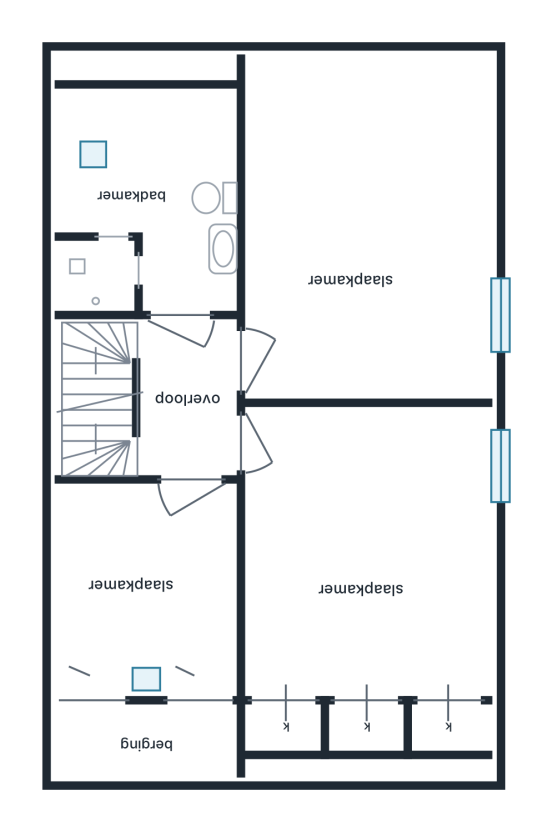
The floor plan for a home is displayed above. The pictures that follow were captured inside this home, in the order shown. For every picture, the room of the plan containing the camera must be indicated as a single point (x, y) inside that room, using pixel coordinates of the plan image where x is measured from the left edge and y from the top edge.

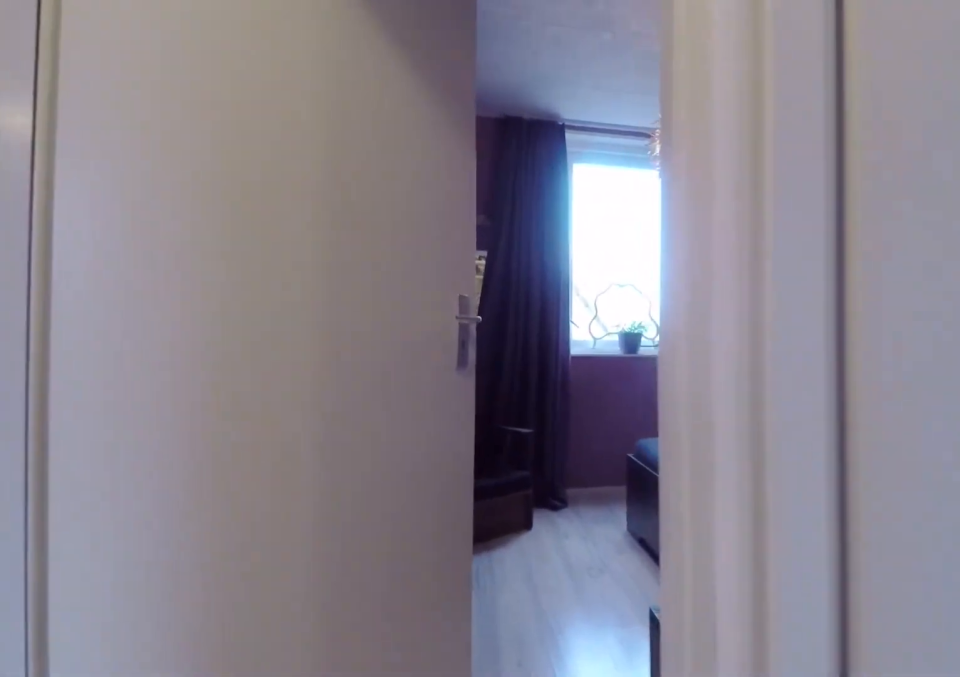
(187, 397)
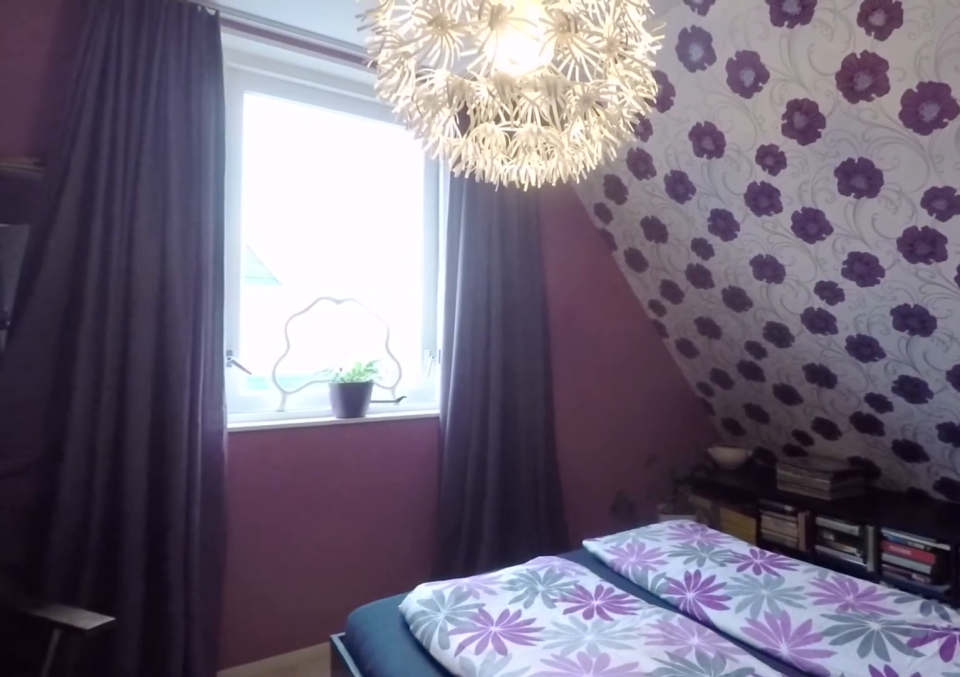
(366, 541)
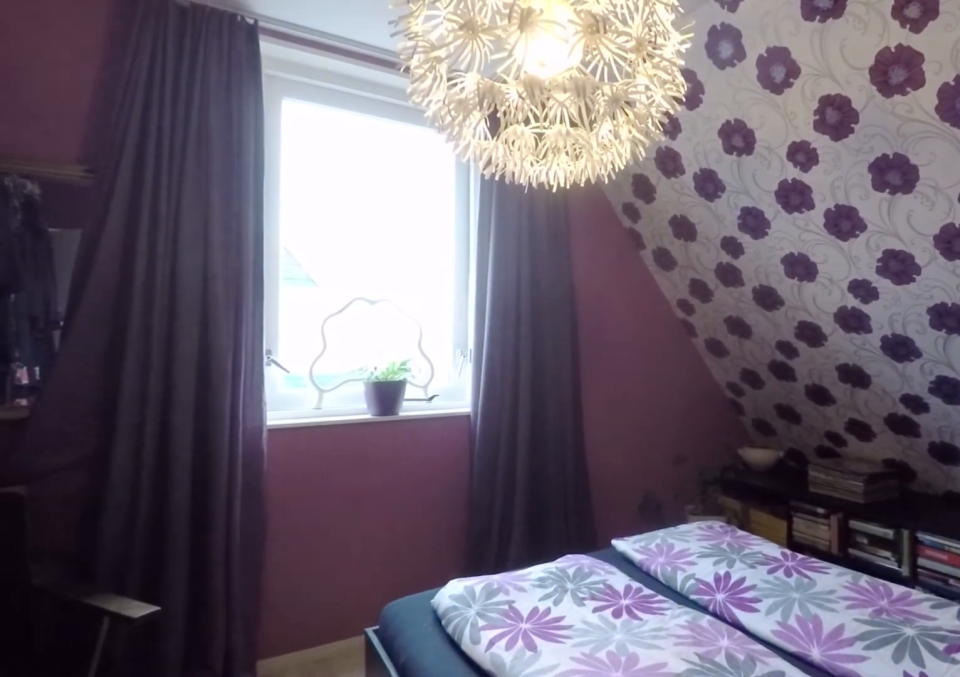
(366, 541)
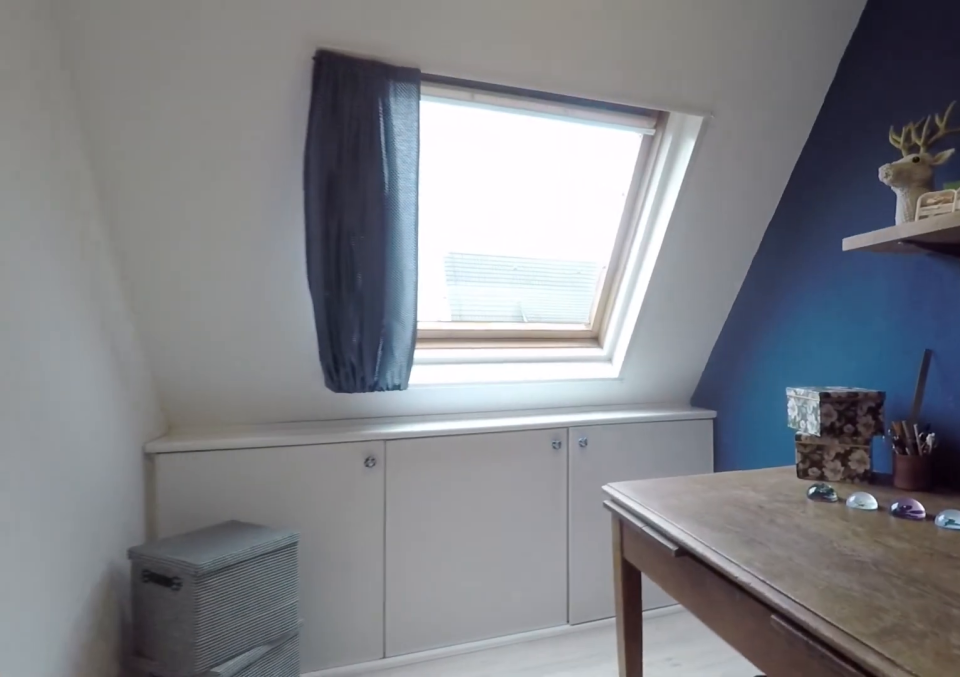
(147, 580)
